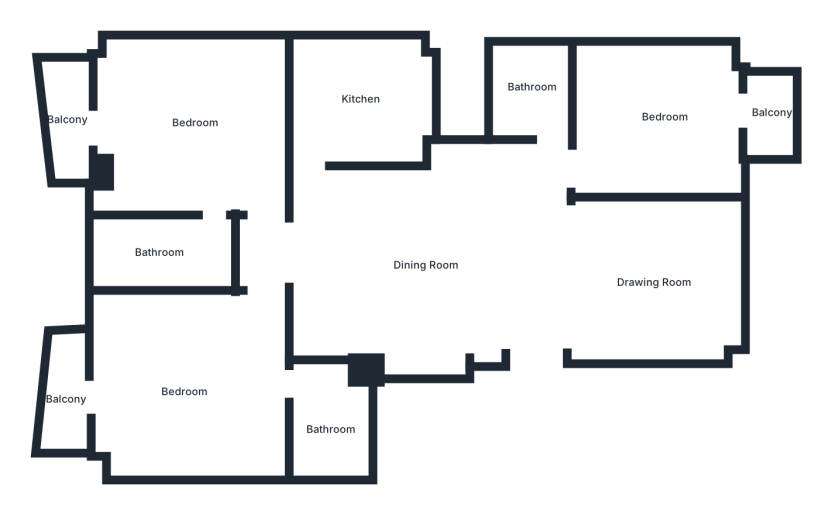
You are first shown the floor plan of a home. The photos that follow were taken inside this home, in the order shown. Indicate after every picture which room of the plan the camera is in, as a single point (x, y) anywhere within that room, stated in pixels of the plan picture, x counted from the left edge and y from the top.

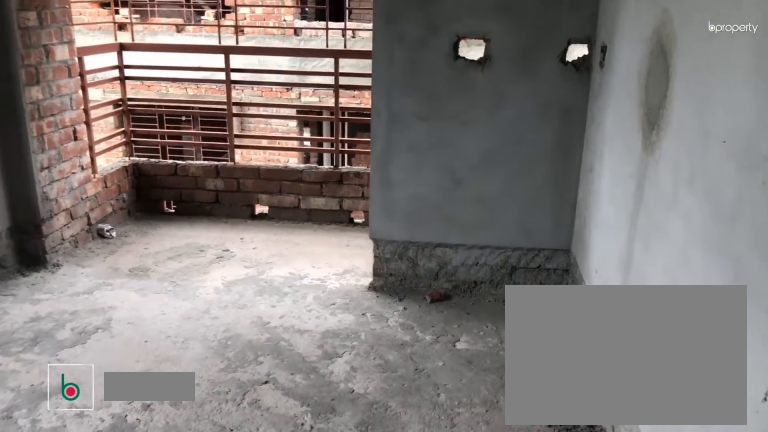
(651, 116)
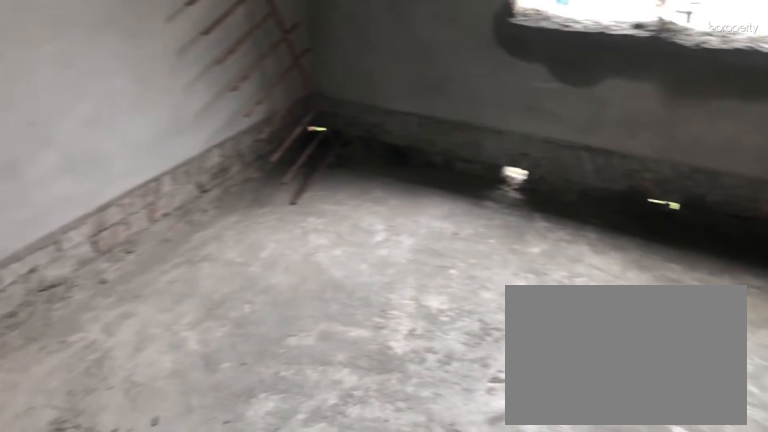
(651, 116)
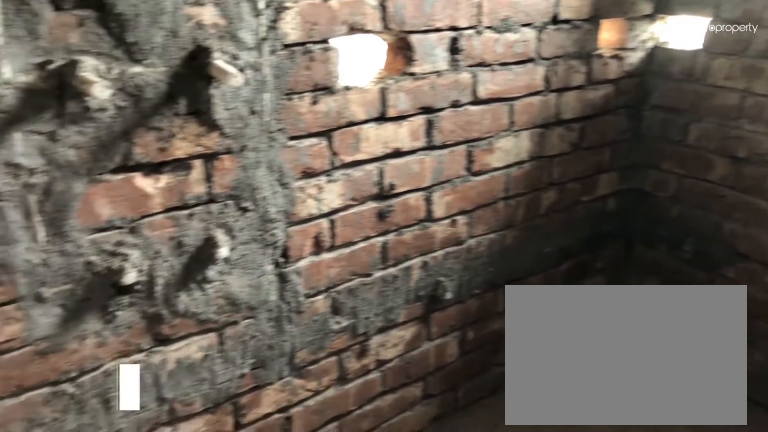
(531, 89)
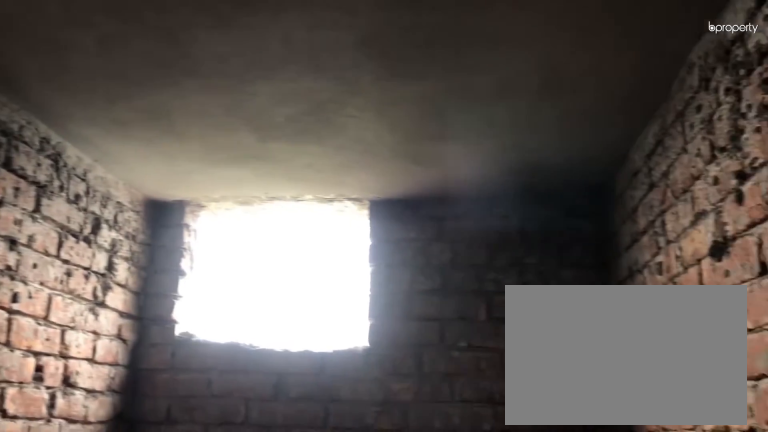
(531, 89)
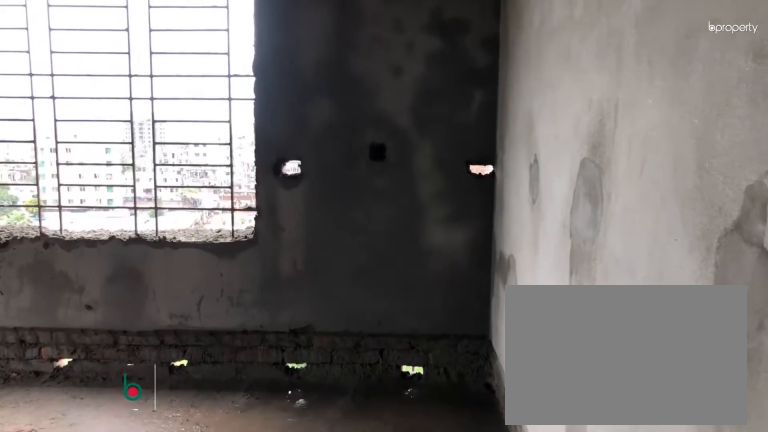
(186, 125)
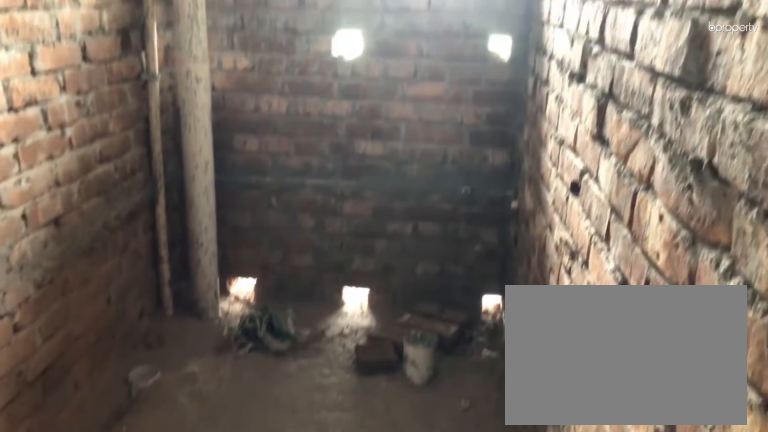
(159, 254)
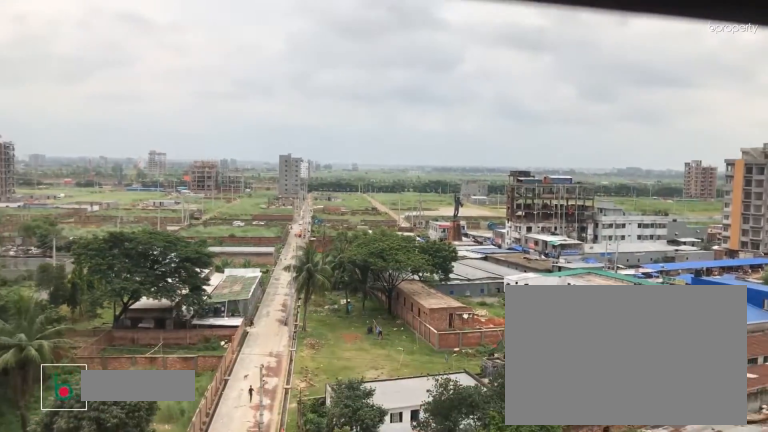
(66, 120)
